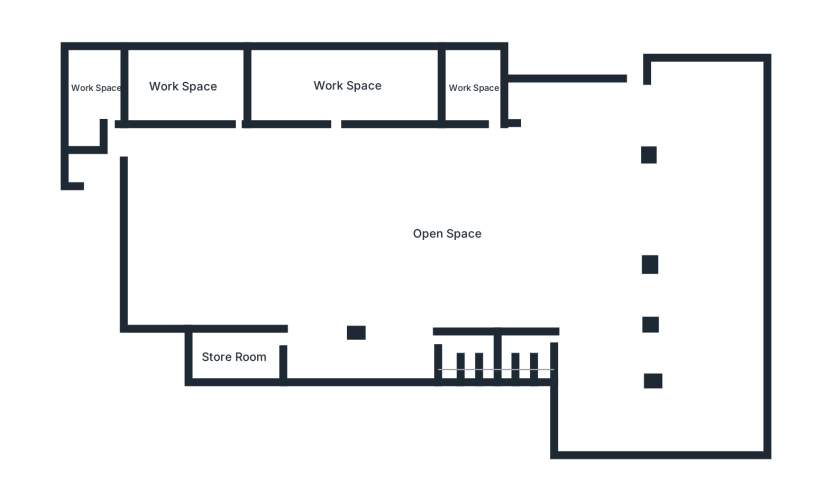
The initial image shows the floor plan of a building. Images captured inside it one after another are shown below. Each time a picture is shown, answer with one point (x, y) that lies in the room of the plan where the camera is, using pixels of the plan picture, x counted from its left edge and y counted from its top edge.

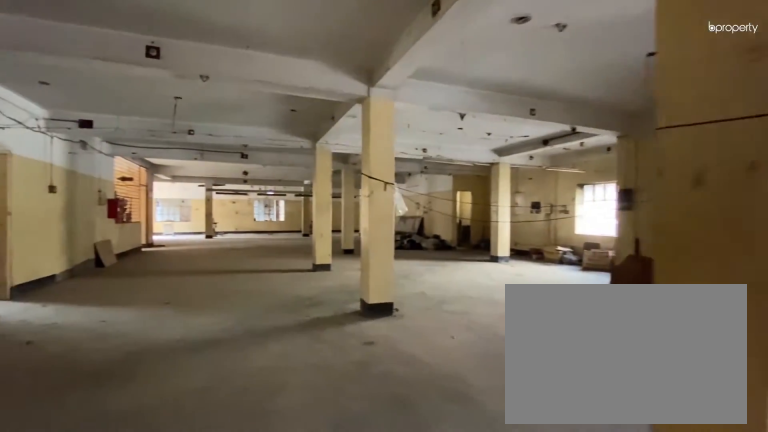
(247, 229)
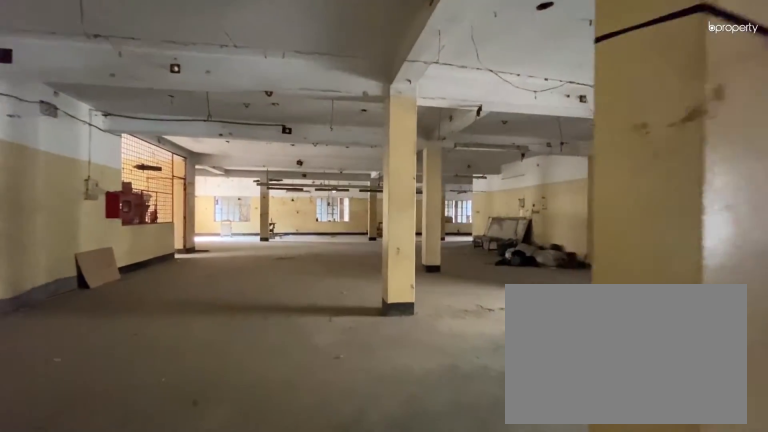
(377, 236)
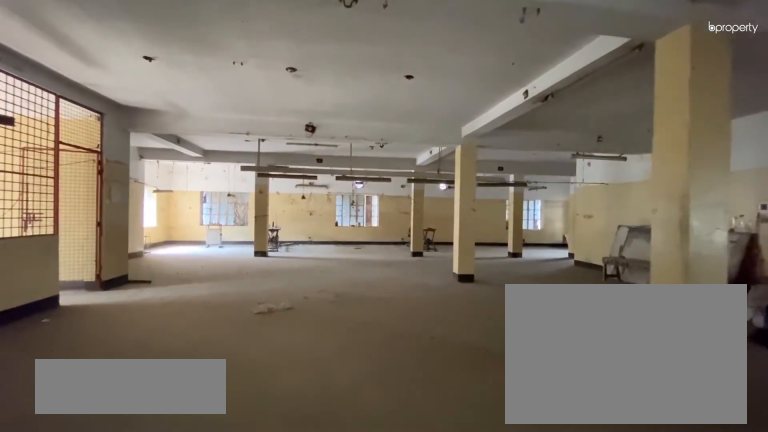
(499, 235)
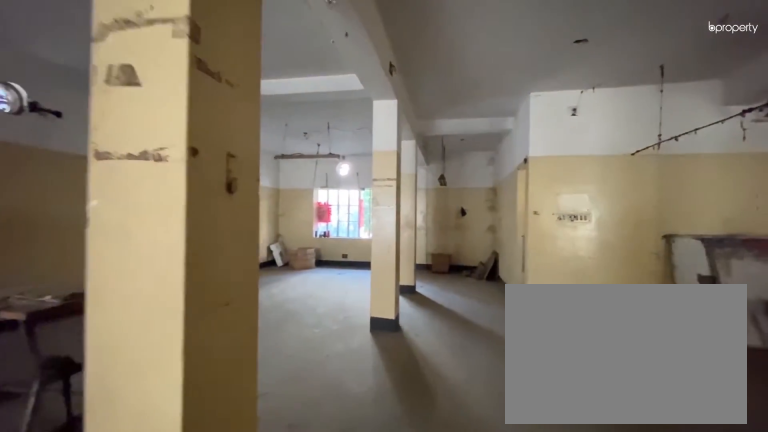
(604, 239)
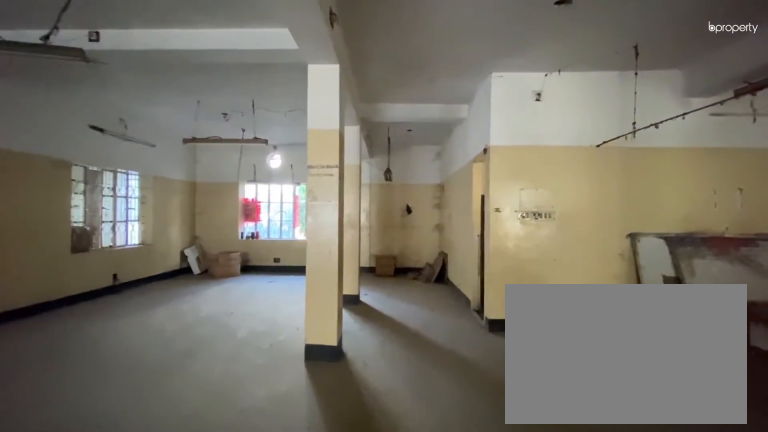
(604, 239)
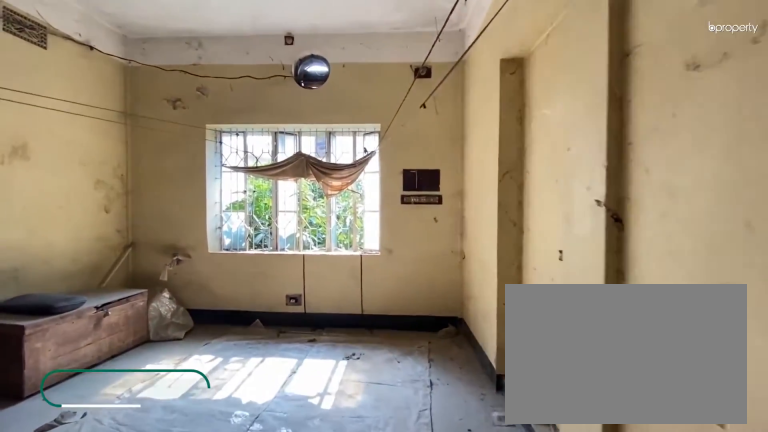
(473, 85)
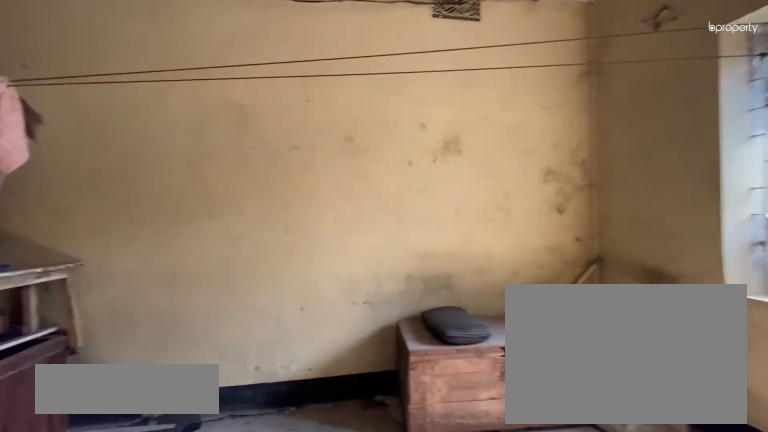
(473, 85)
